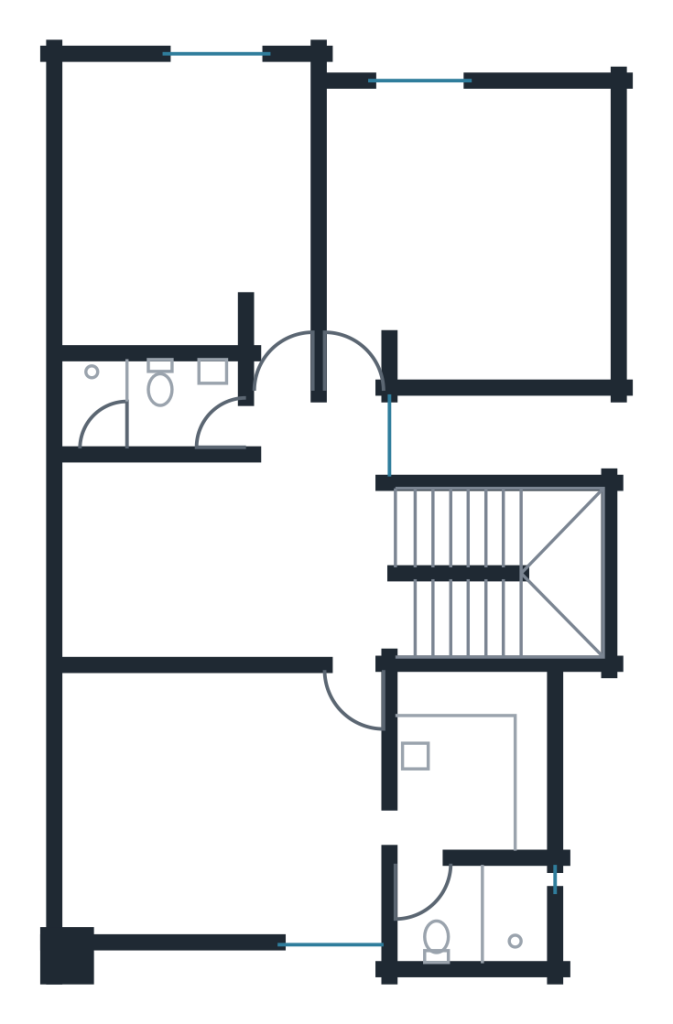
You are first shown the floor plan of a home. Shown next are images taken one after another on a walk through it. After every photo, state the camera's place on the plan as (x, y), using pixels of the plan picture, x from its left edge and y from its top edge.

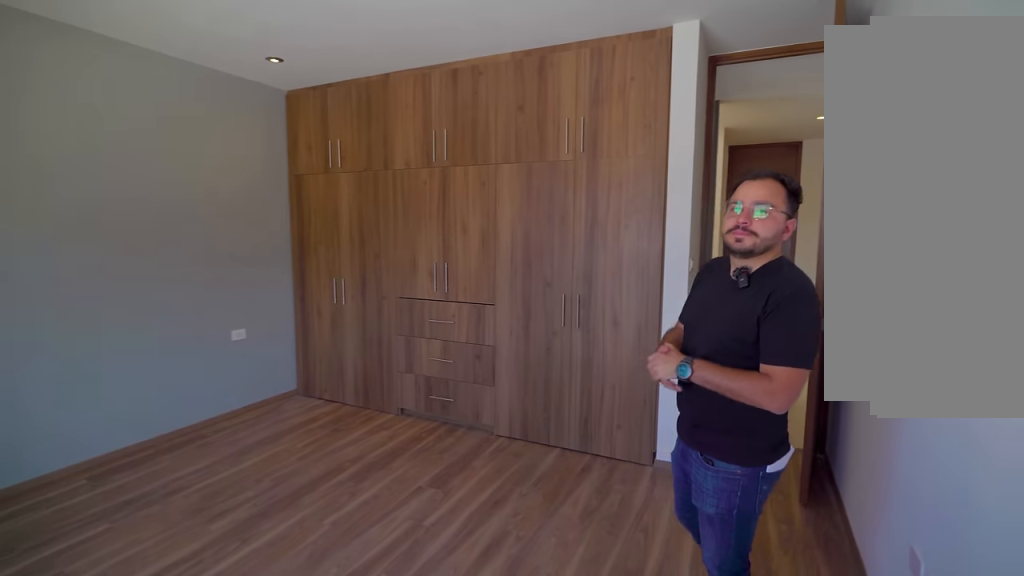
(360, 121)
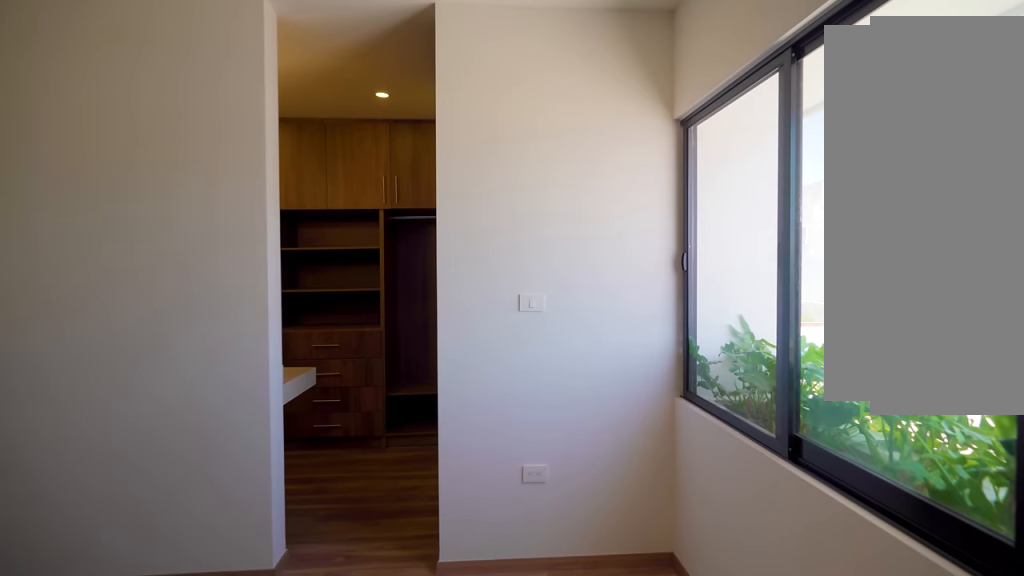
(114, 904)
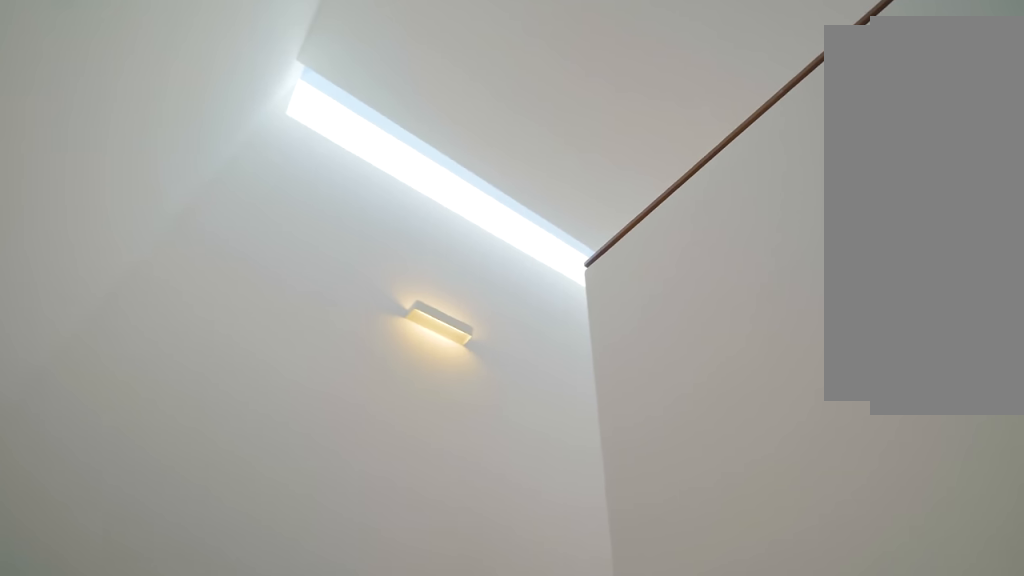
(516, 526)
